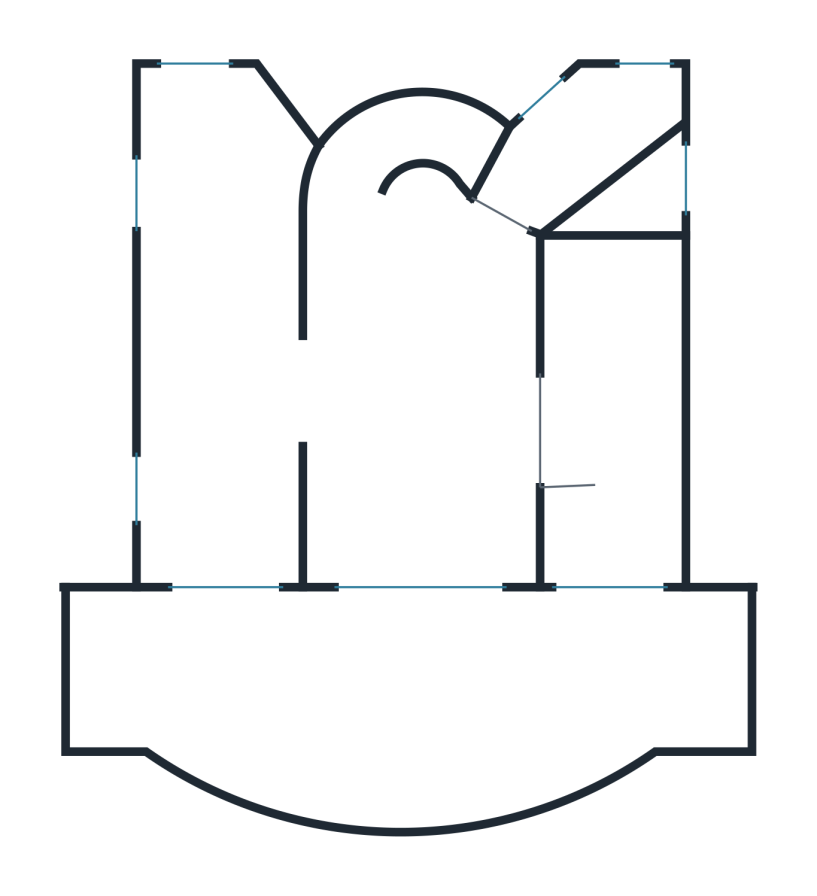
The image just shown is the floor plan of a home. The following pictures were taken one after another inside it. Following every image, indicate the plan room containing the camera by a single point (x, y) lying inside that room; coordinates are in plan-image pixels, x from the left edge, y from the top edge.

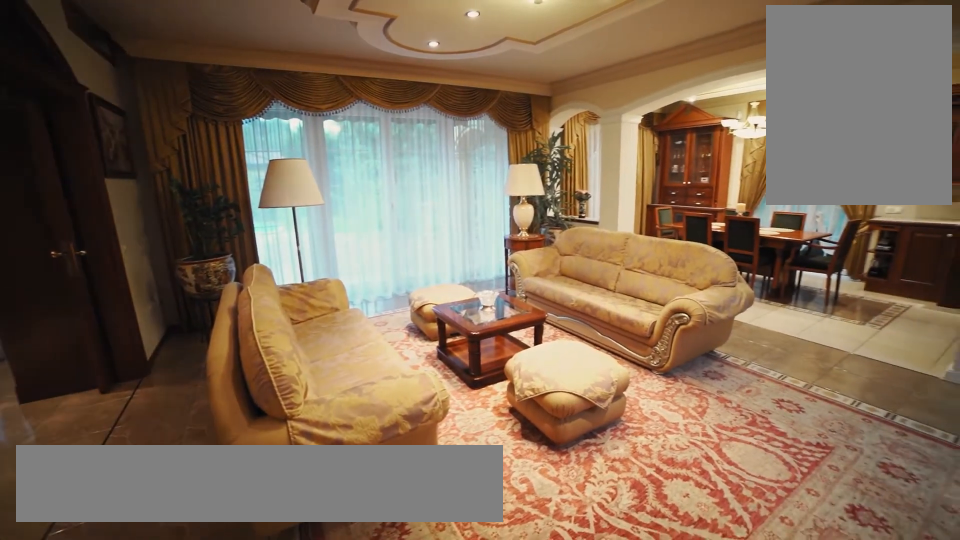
(500, 271)
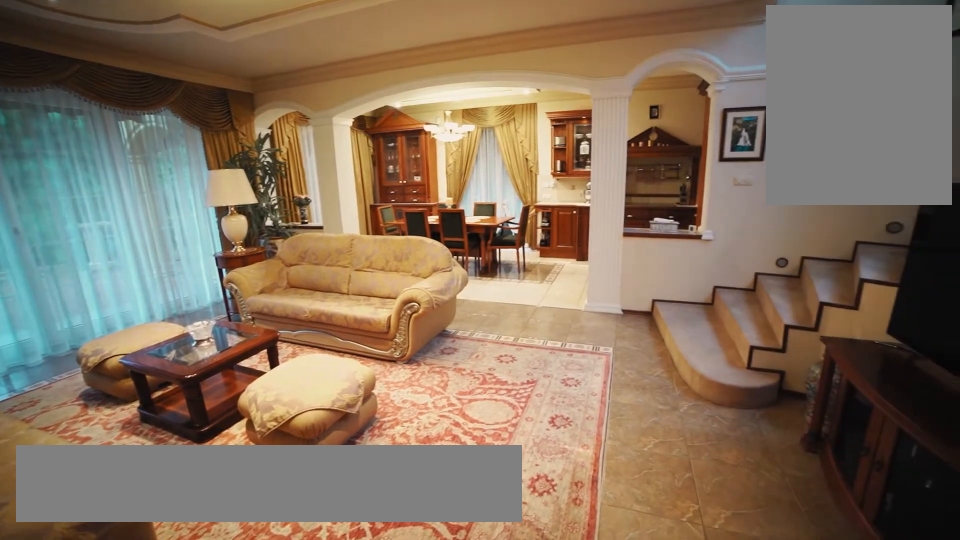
(500, 270)
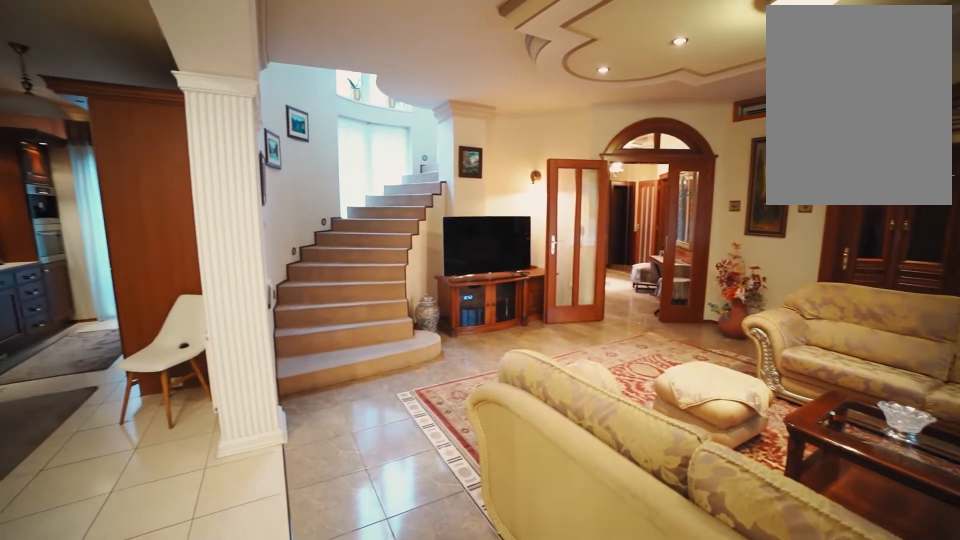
(321, 410)
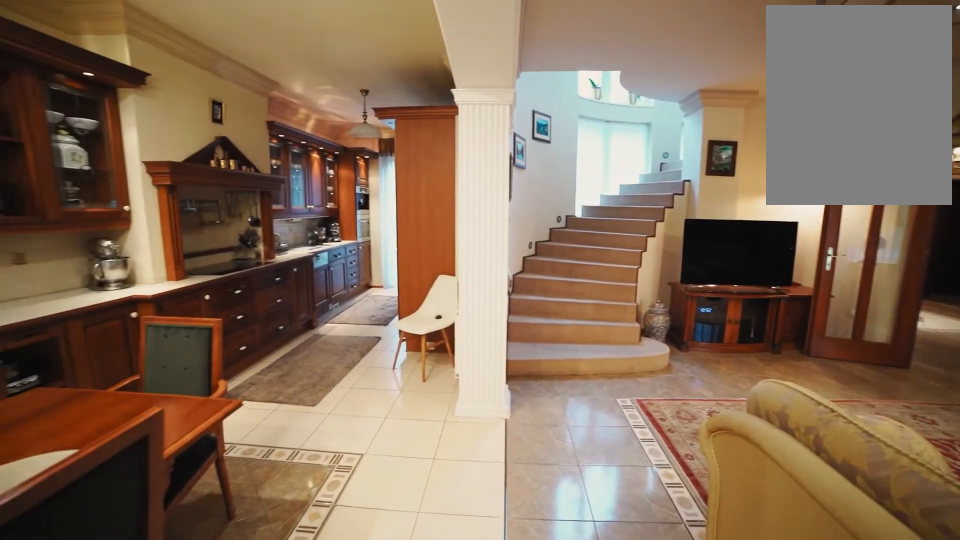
(320, 410)
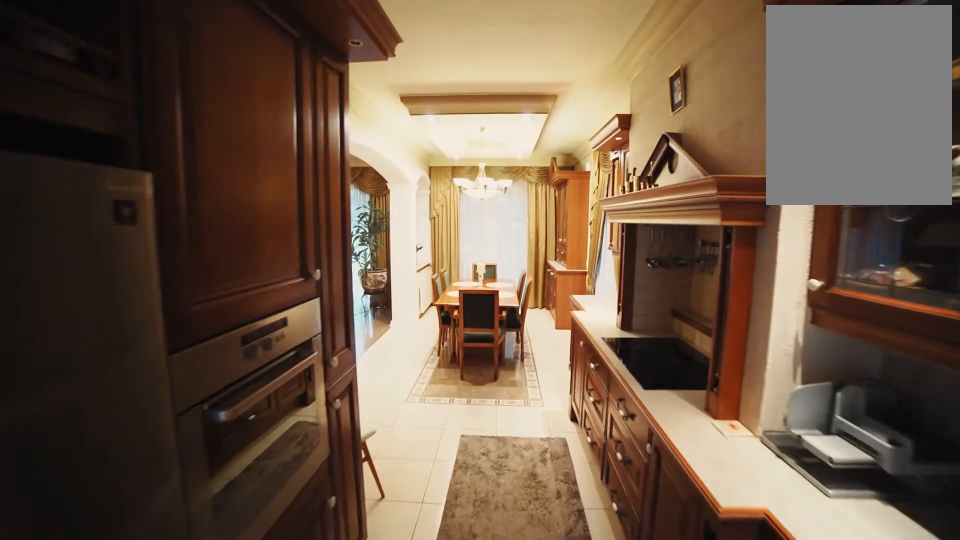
(210, 238)
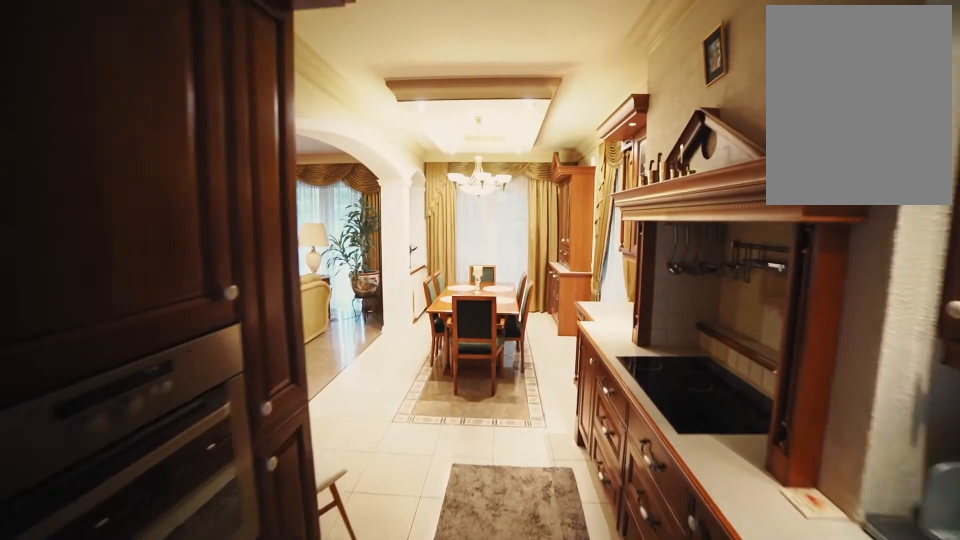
(212, 273)
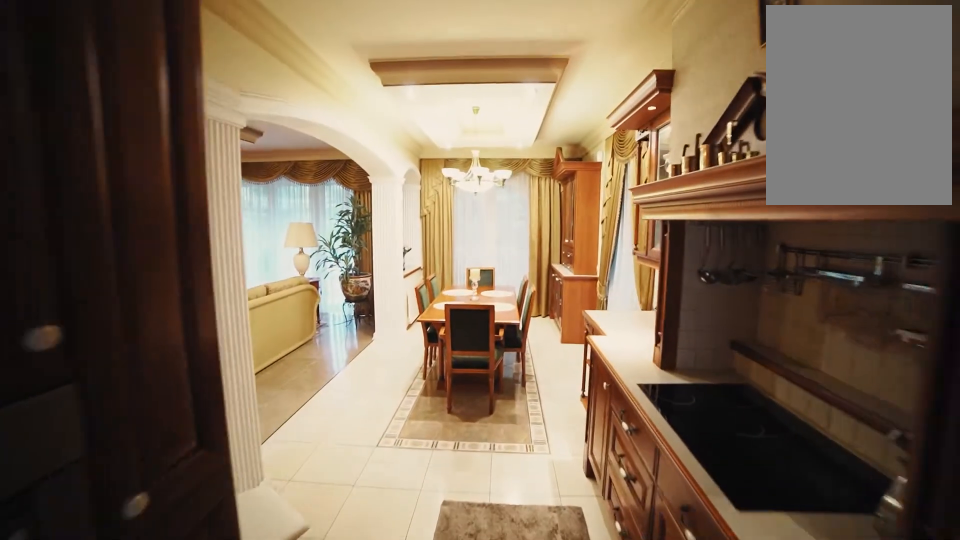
(212, 307)
